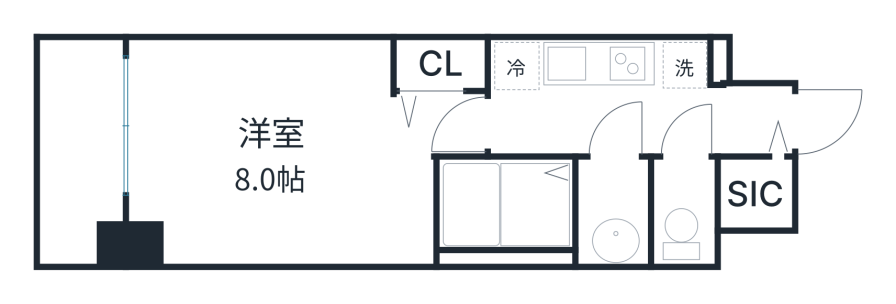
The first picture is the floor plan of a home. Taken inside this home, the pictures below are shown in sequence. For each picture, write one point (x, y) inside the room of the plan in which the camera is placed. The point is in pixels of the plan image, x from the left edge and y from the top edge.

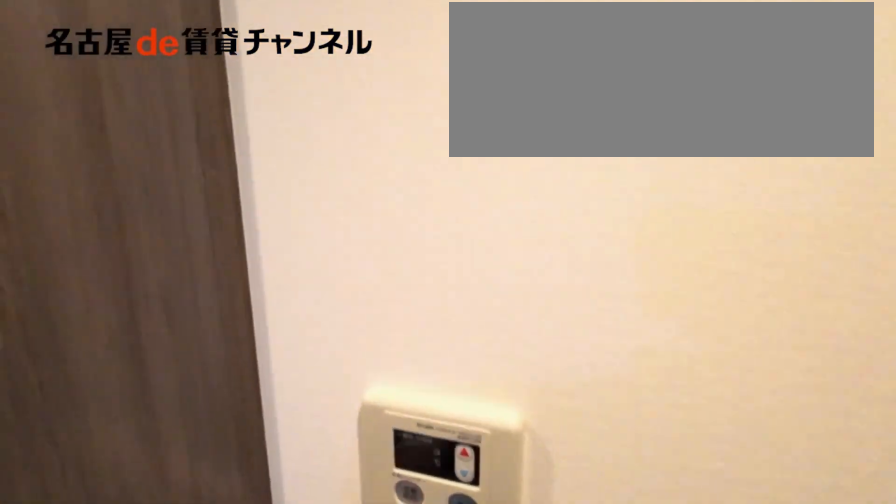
(602, 121)
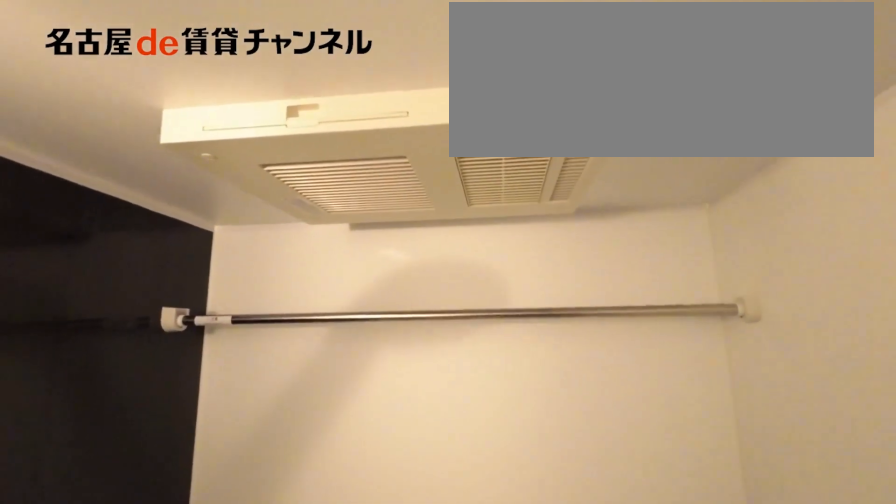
(508, 204)
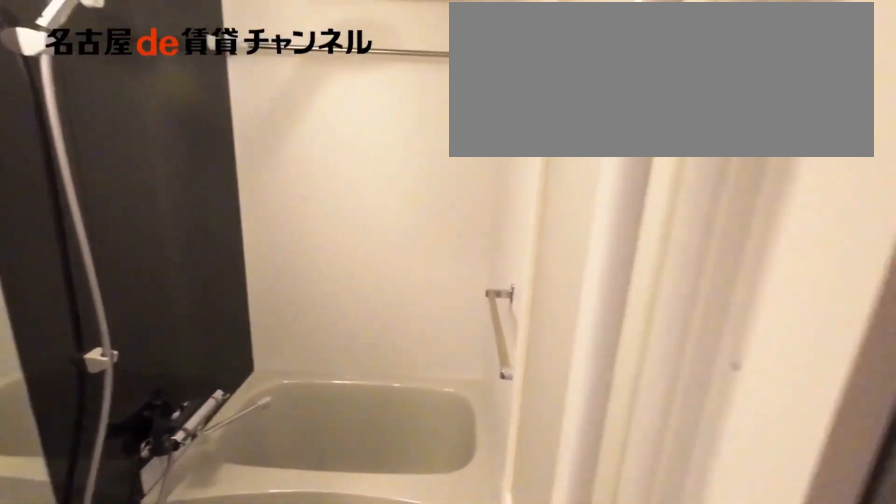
(508, 204)
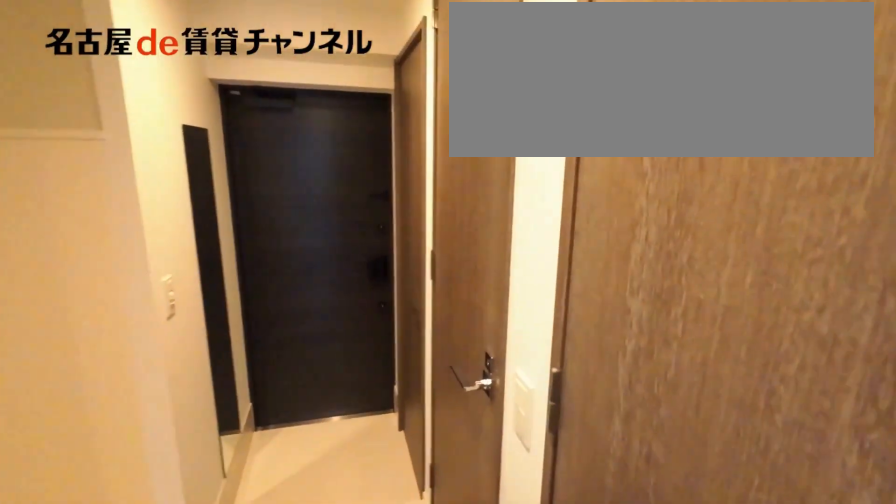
(604, 123)
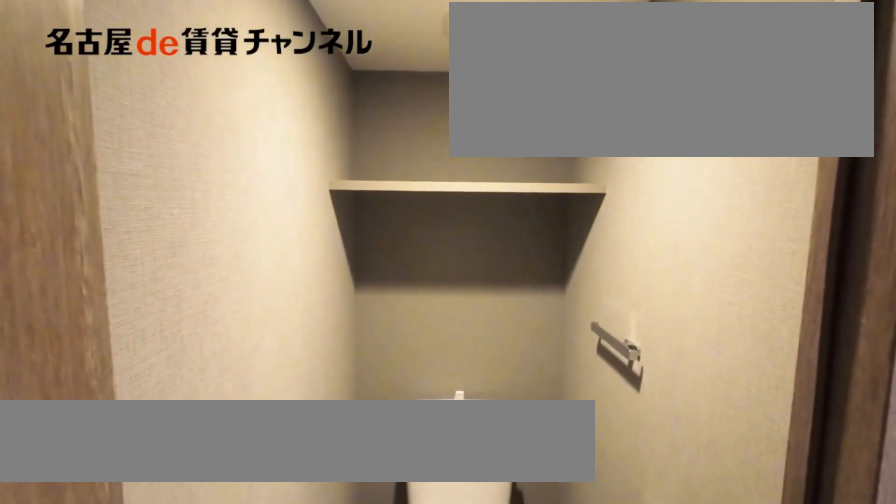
(682, 211)
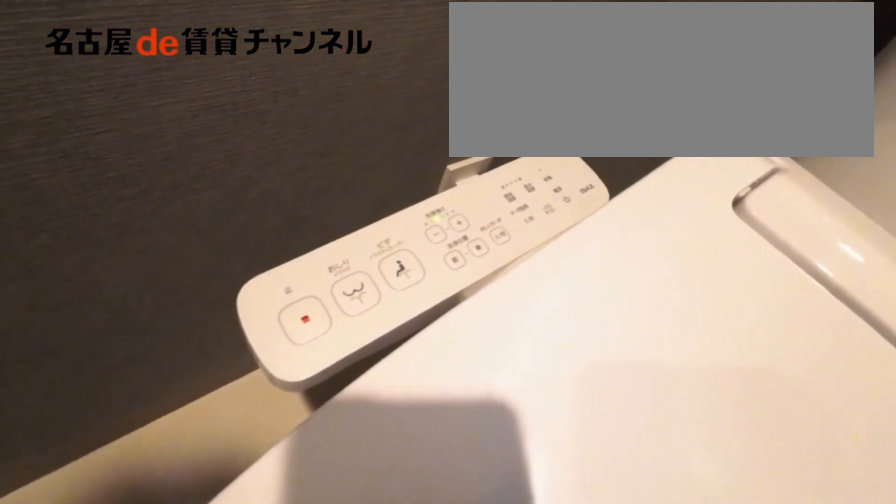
(682, 211)
